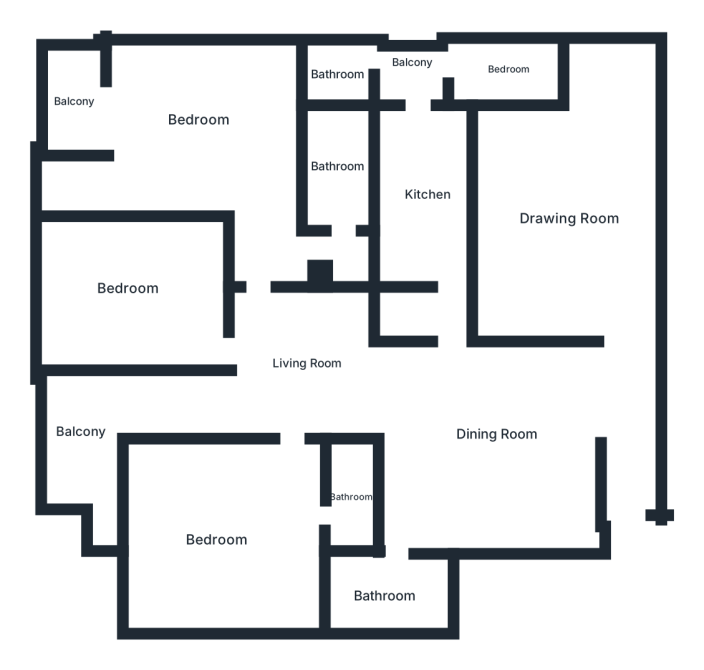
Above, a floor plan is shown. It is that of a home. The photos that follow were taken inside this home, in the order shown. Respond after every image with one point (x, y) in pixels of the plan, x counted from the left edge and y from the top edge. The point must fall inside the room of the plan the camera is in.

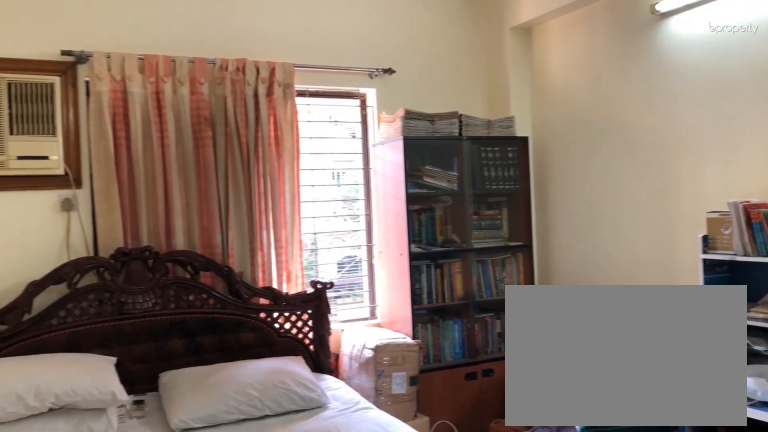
(130, 290)
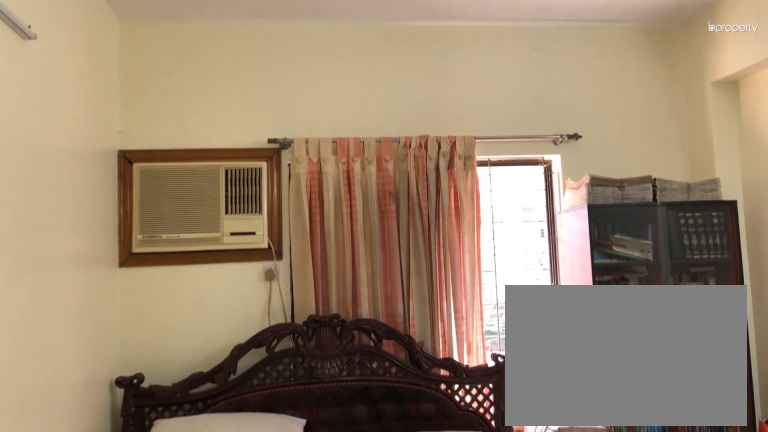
(130, 291)
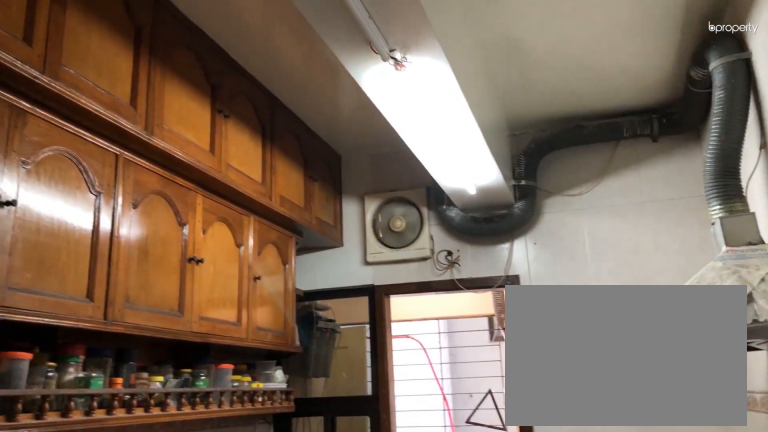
(425, 197)
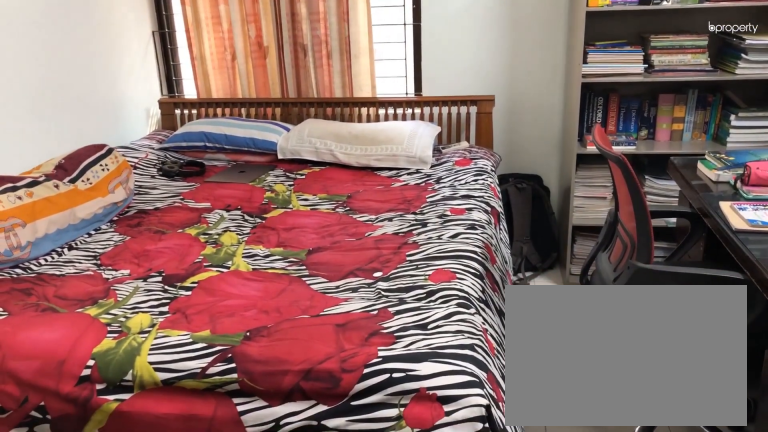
(215, 538)
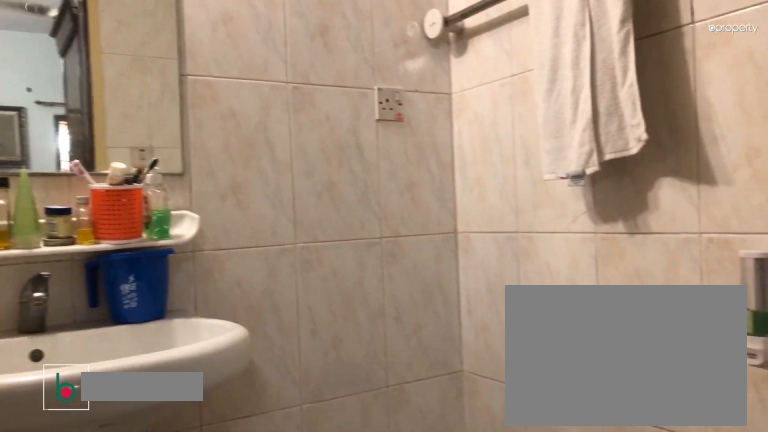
(350, 492)
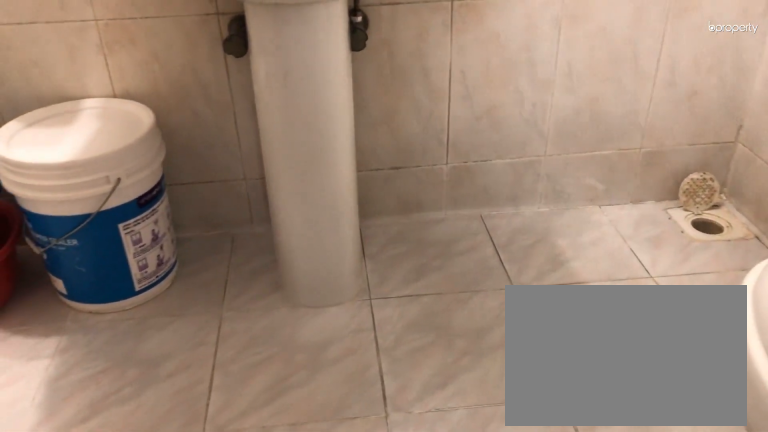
(350, 492)
